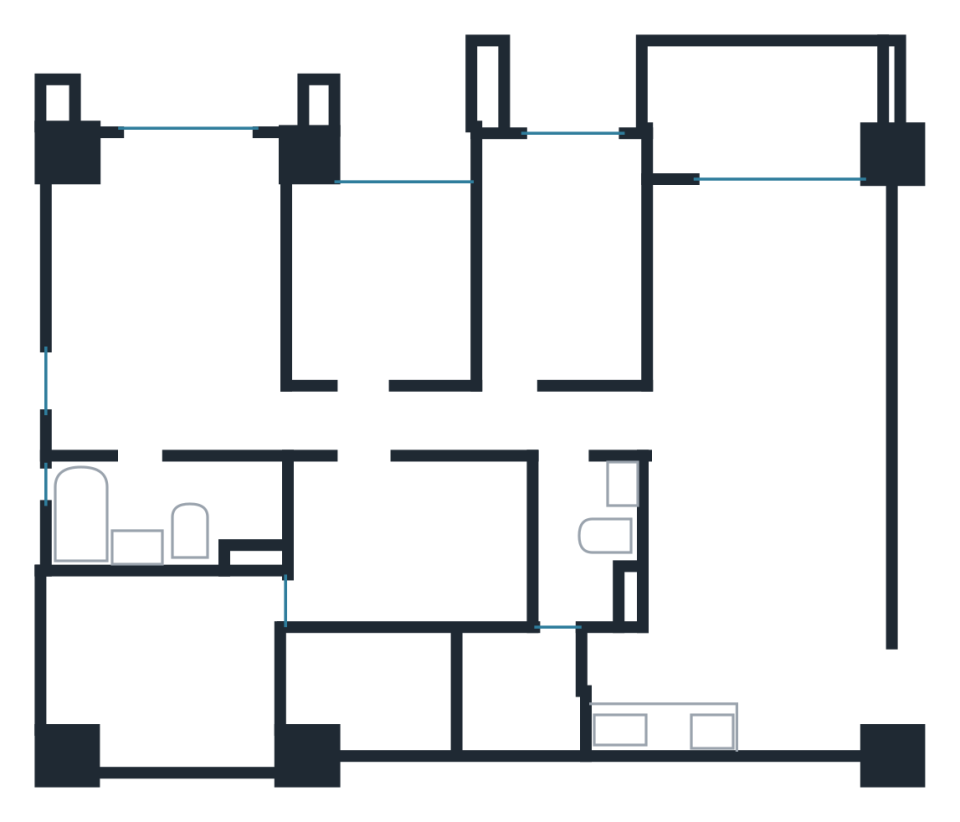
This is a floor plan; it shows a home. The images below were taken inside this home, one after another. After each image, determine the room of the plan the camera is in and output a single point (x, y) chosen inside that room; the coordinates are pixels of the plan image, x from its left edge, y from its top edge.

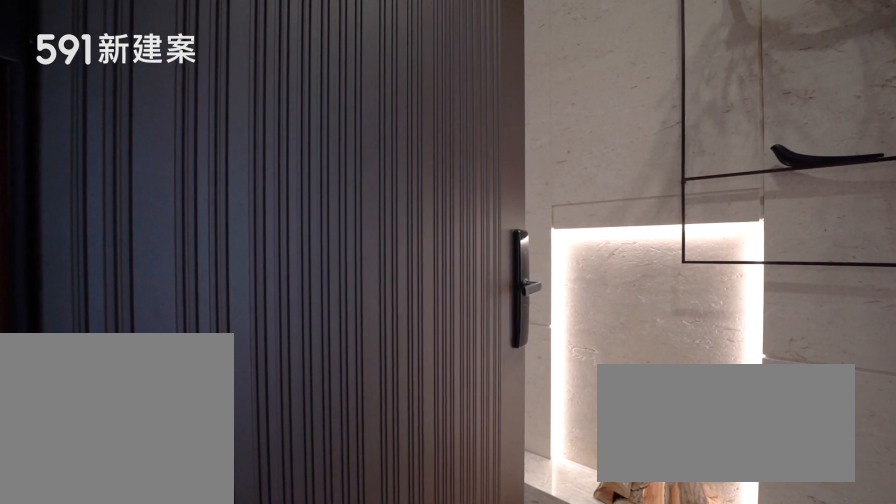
(832, 683)
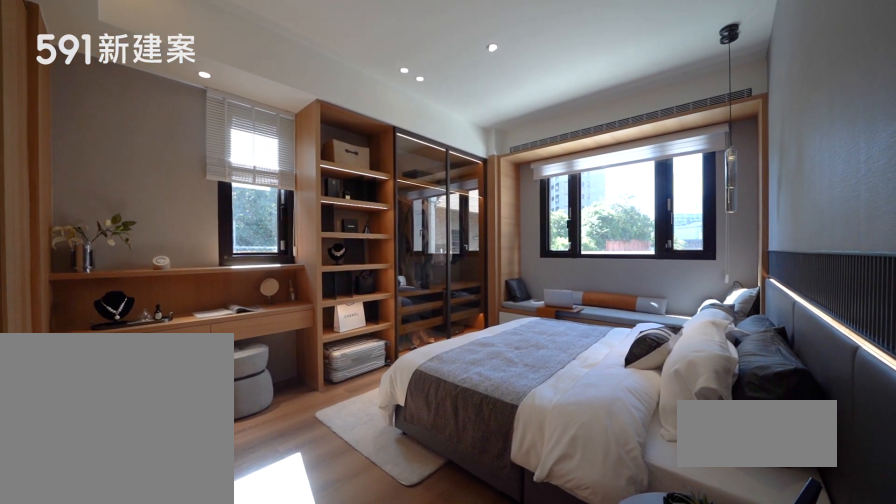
(171, 299)
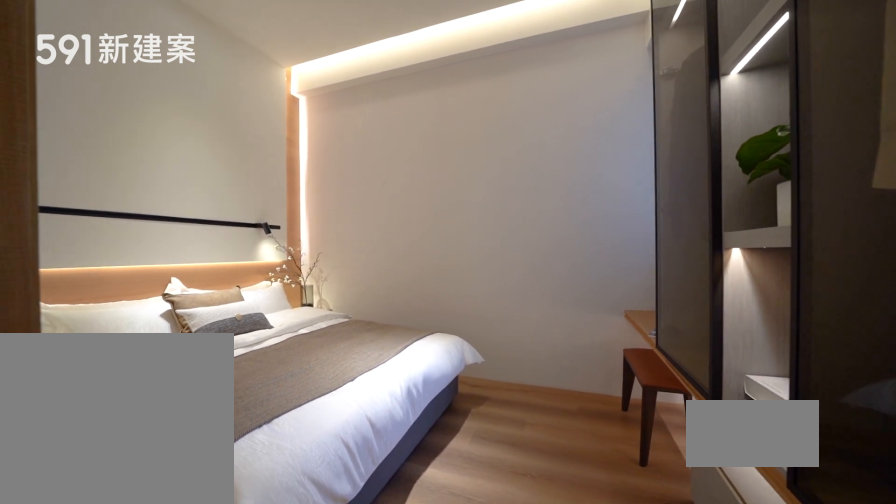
(418, 544)
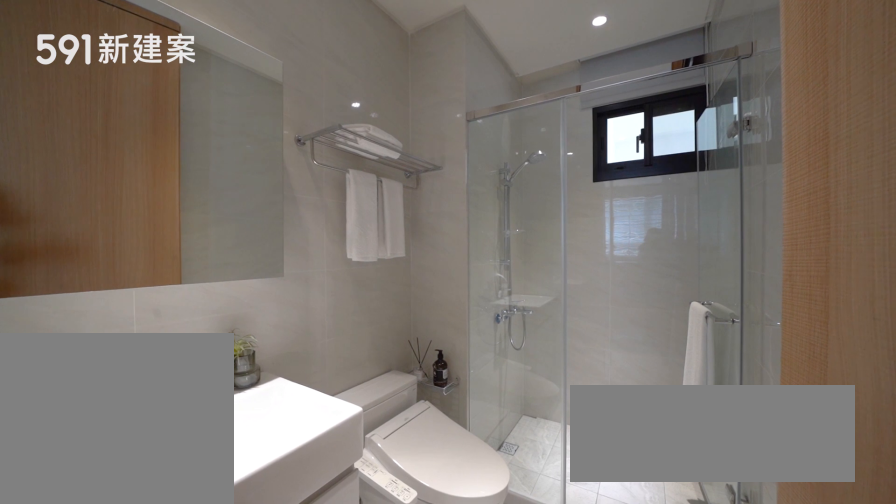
(585, 545)
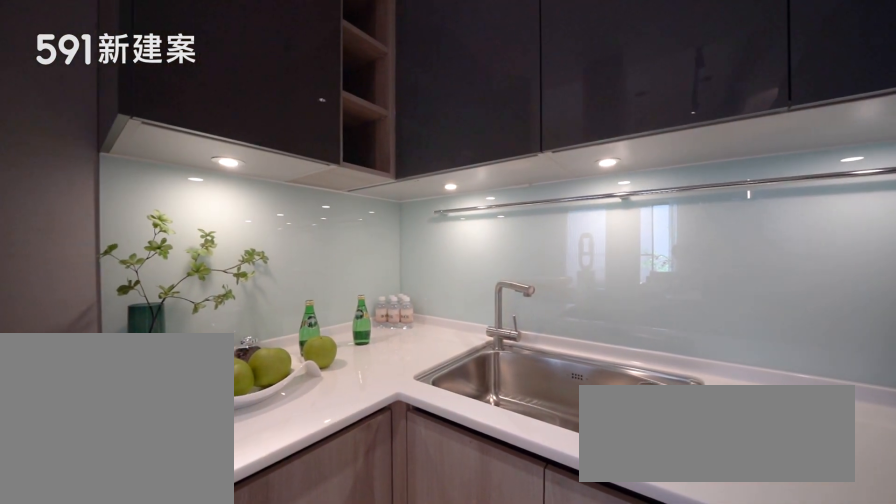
(689, 693)
